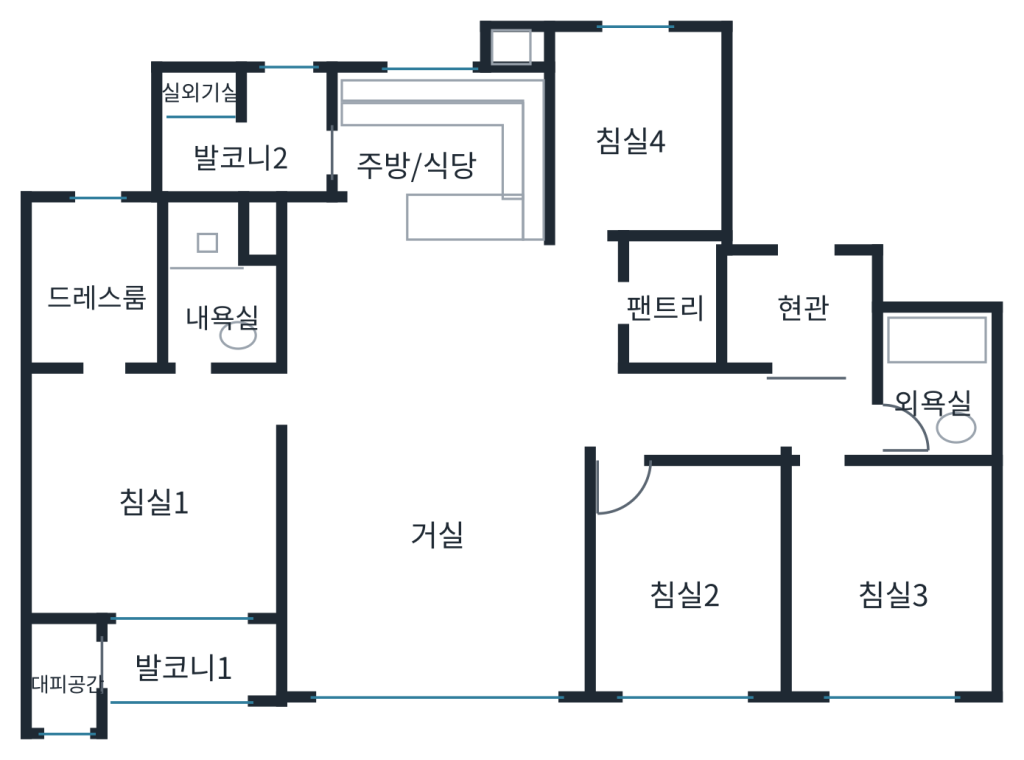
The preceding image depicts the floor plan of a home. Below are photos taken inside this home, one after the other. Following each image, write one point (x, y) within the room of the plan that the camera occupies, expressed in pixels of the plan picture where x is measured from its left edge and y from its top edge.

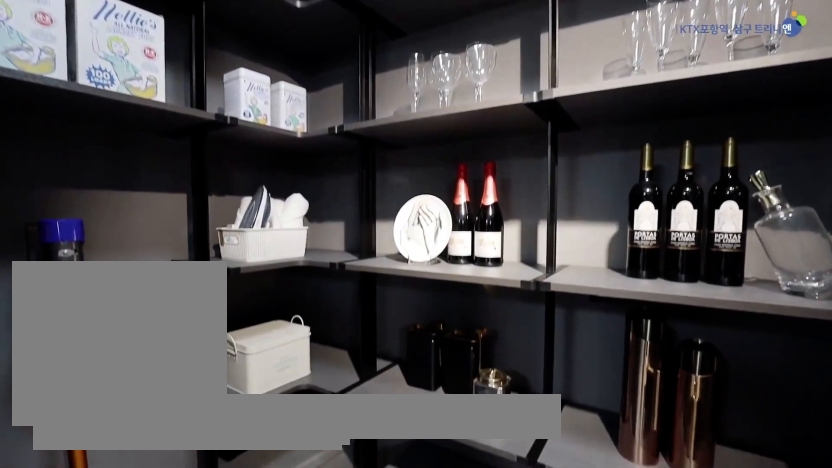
(669, 301)
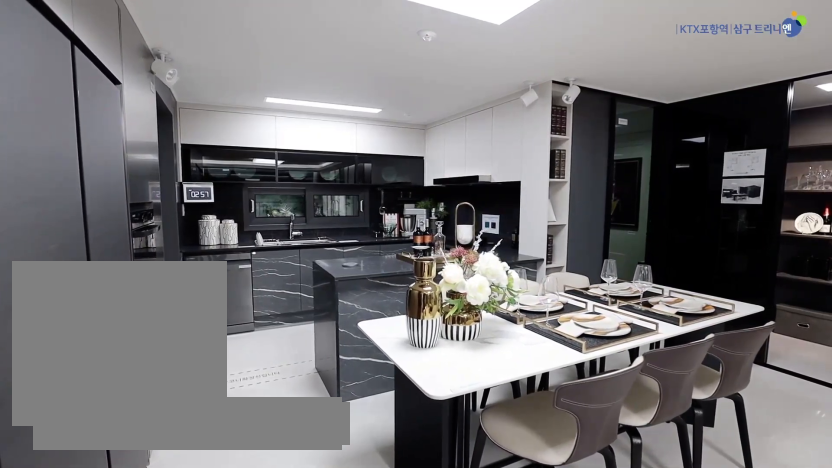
(414, 224)
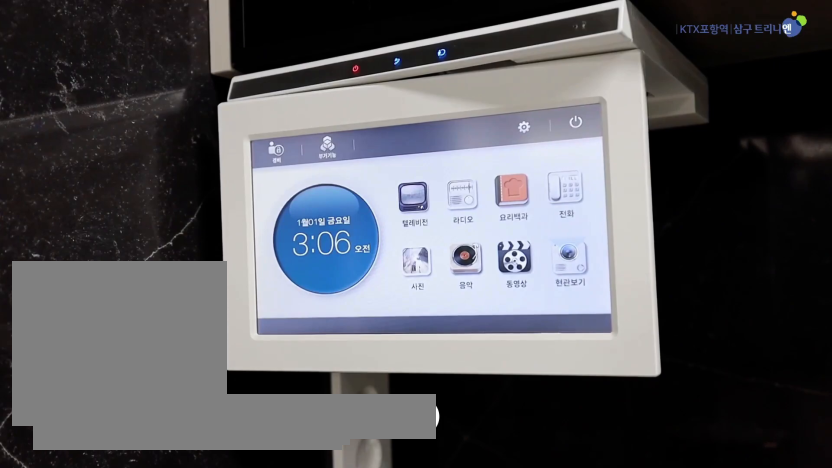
(414, 224)
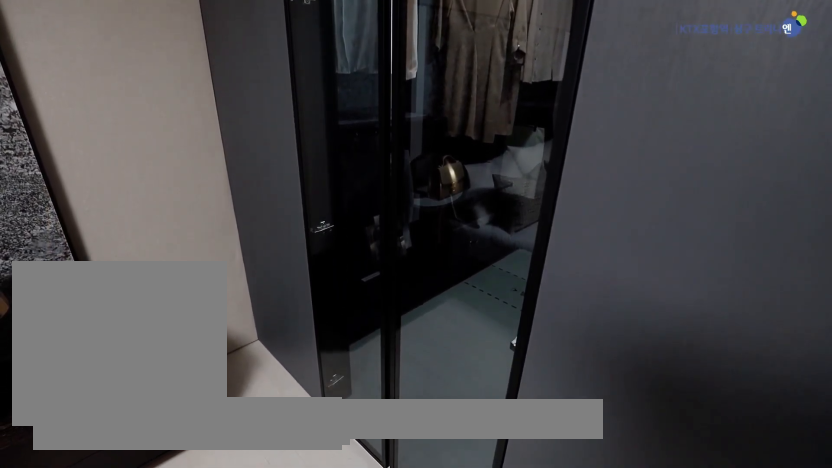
(143, 419)
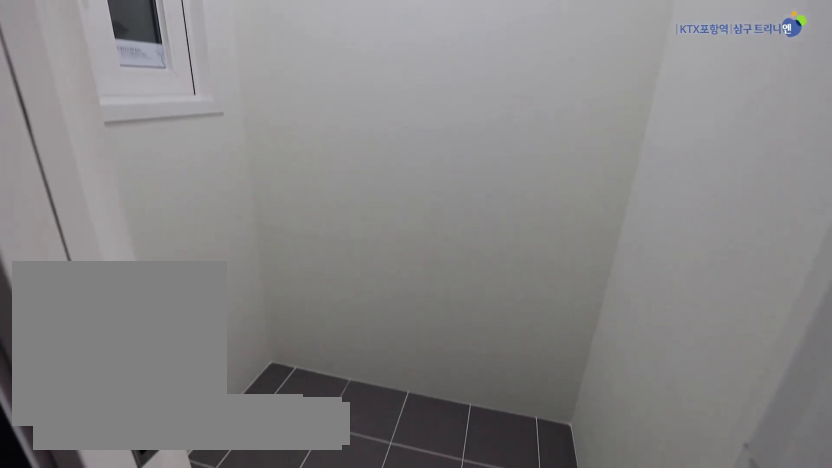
(185, 668)
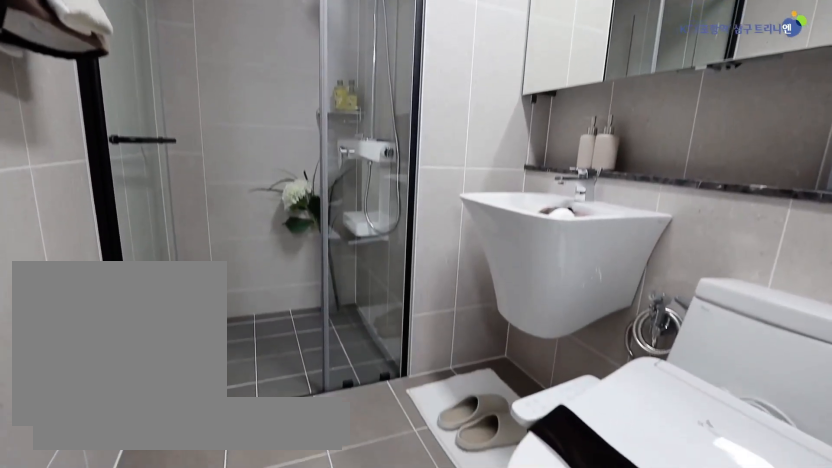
(217, 287)
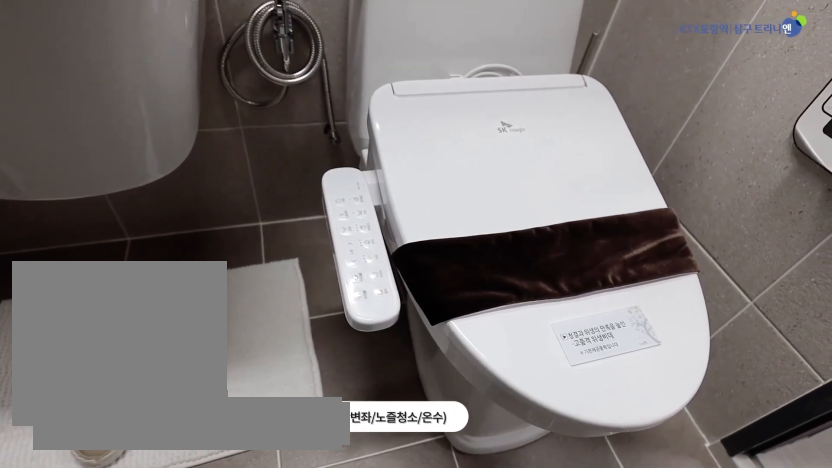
(218, 286)
